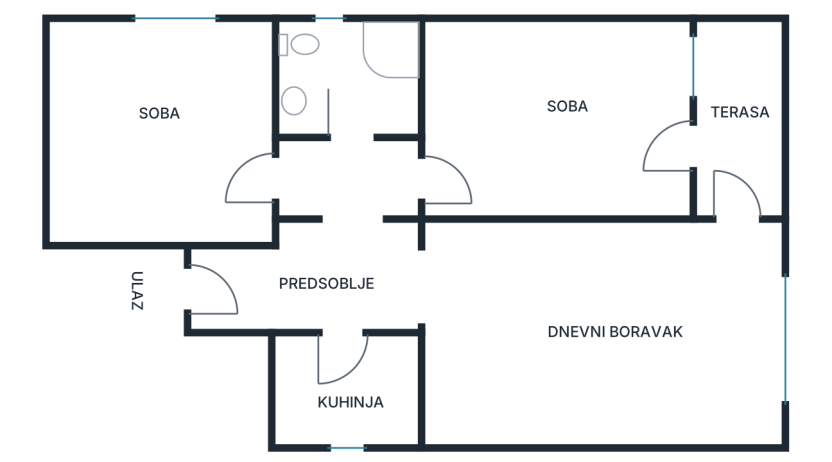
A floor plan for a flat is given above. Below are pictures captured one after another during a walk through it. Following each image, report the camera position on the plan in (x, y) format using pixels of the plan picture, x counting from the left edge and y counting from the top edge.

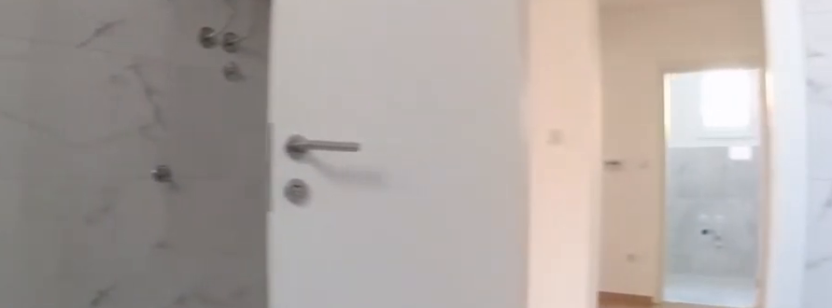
(349, 63)
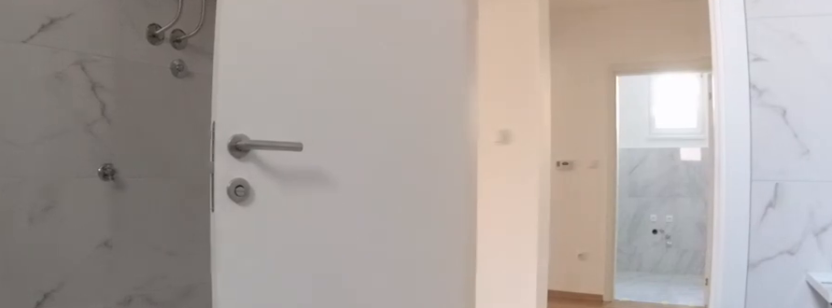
(350, 55)
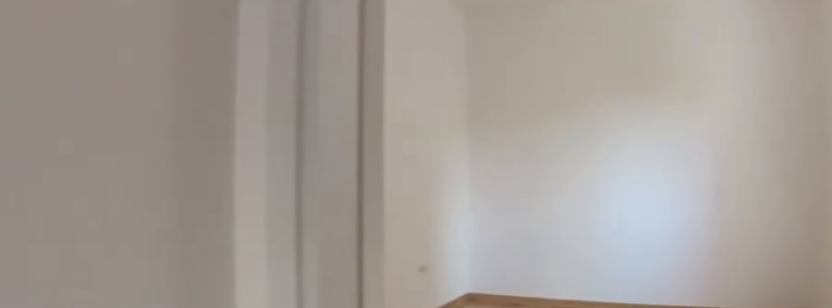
(350, 151)
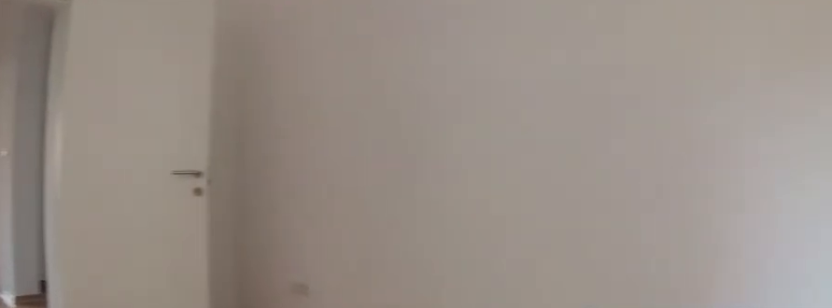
(78, 43)
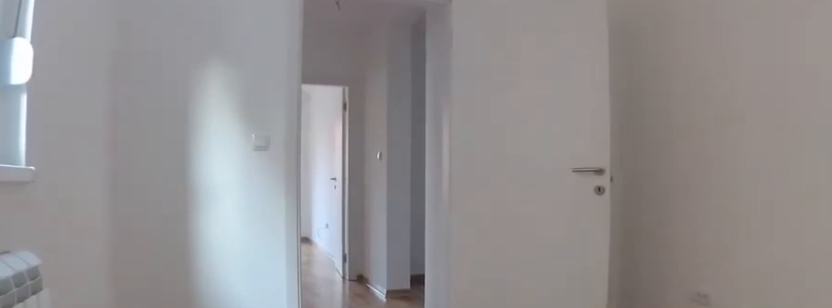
(139, 79)
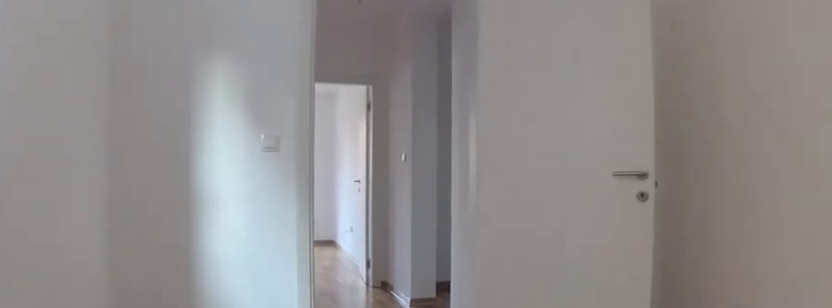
(151, 86)
